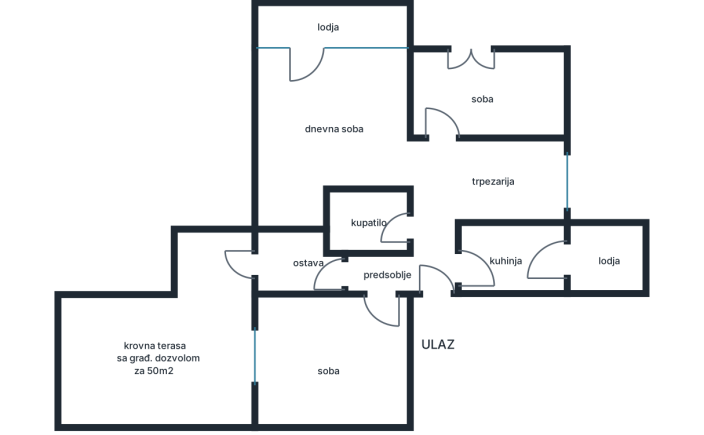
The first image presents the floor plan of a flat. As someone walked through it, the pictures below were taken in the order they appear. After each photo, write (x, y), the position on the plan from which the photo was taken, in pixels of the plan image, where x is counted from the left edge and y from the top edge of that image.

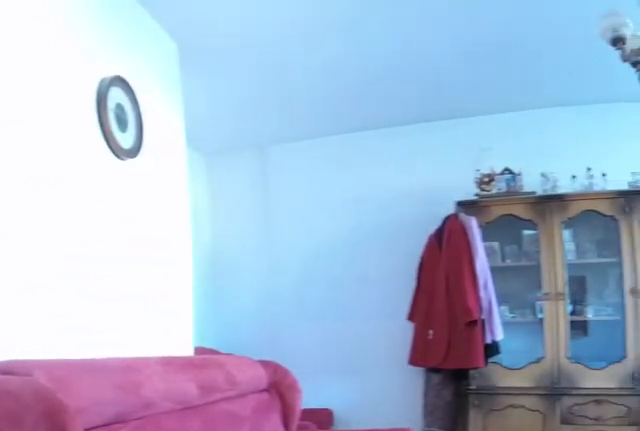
(423, 153)
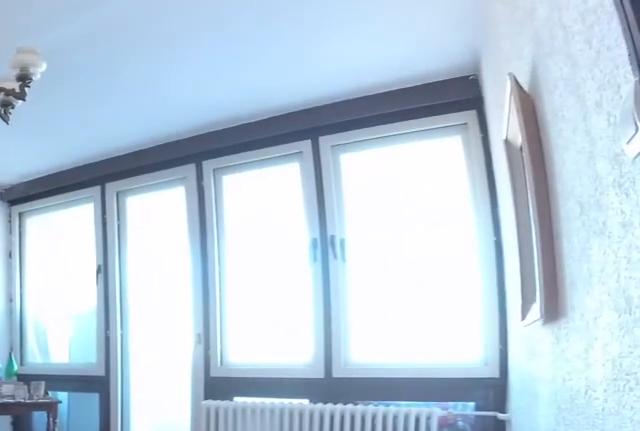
(406, 171)
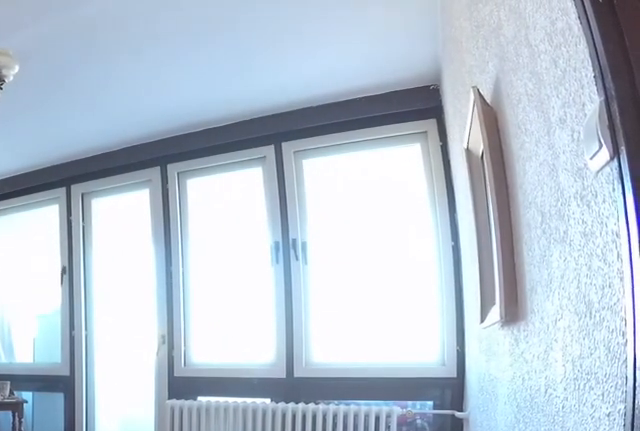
(405, 171)
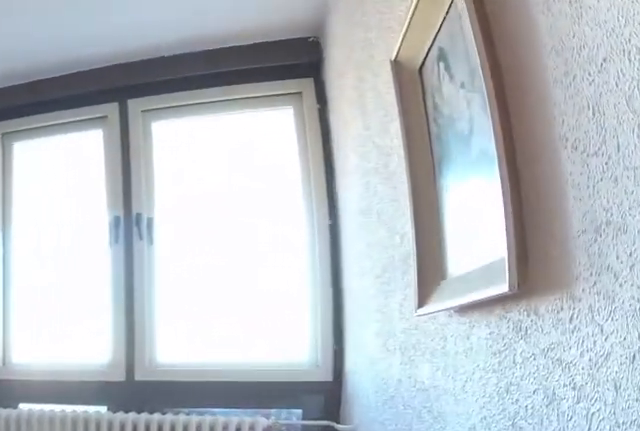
(393, 161)
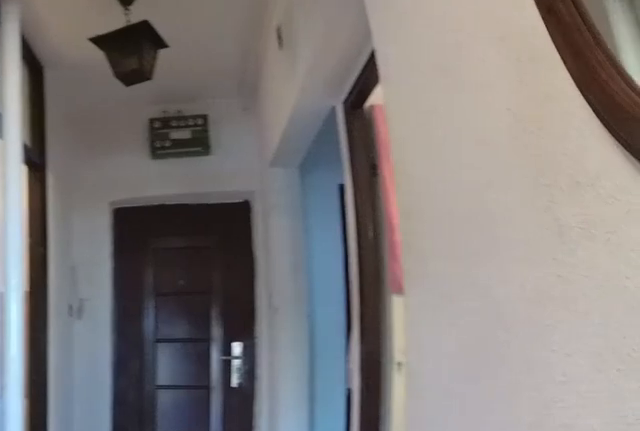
(436, 175)
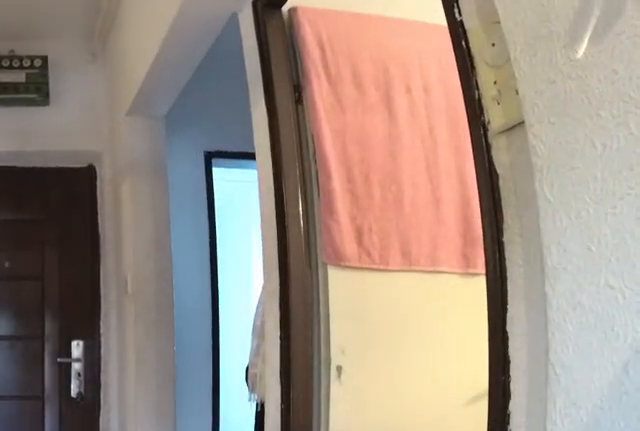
(435, 197)
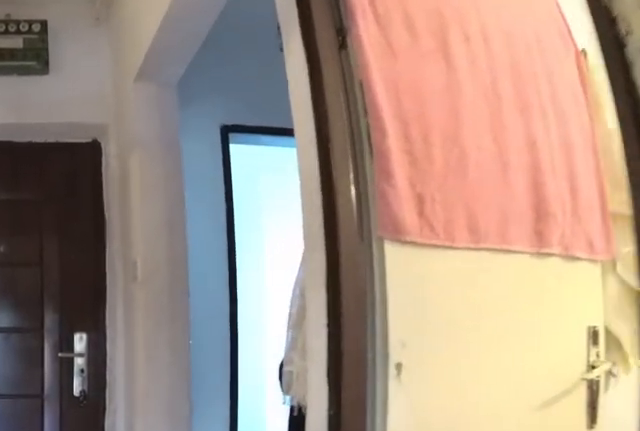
(435, 210)
